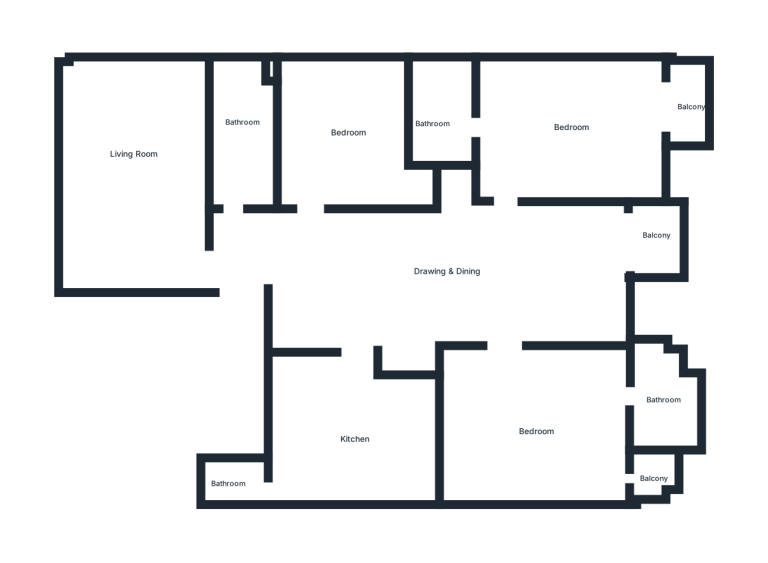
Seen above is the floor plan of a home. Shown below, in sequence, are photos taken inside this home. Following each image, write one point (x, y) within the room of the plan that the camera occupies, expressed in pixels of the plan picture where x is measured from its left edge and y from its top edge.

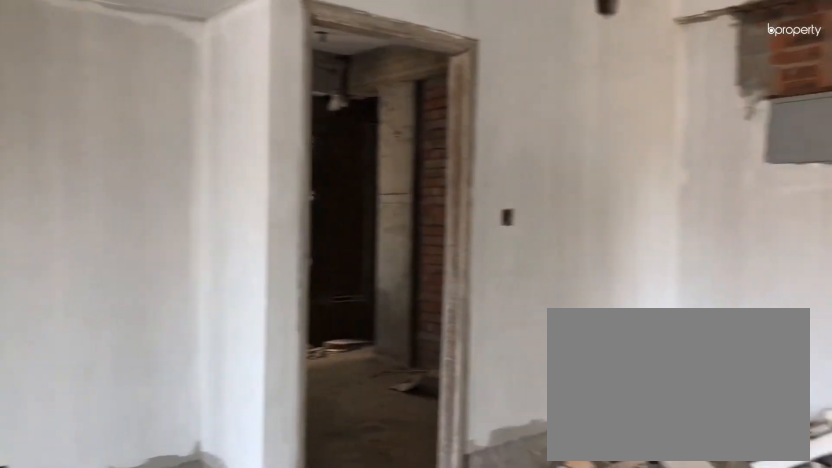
(458, 278)
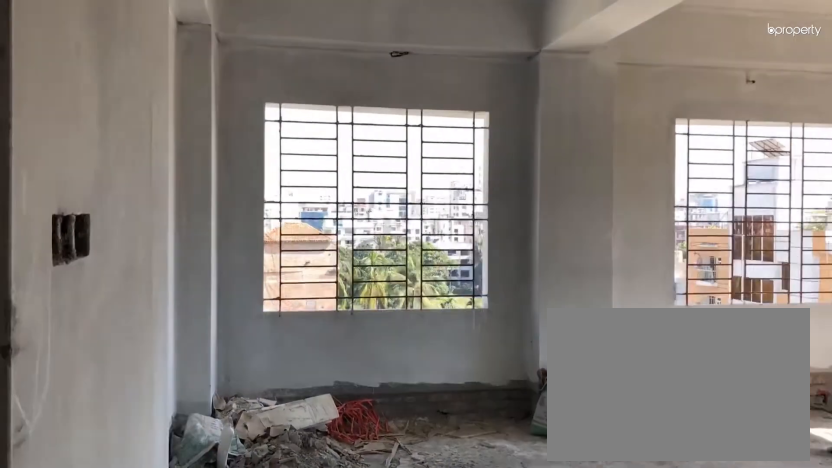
(191, 263)
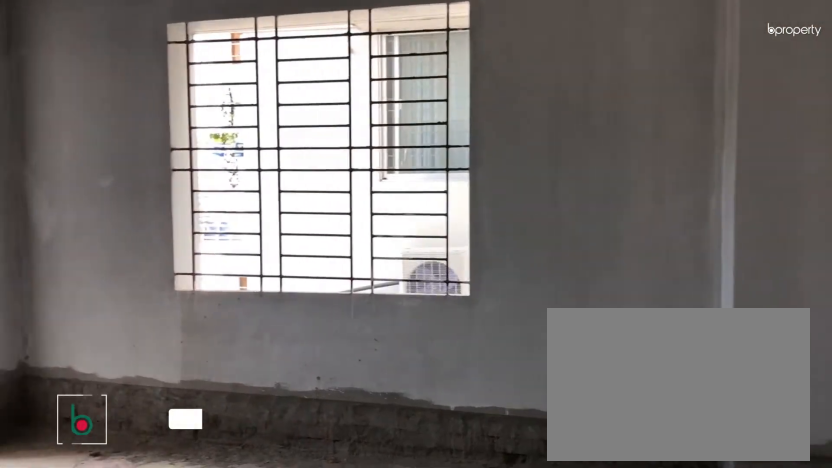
(536, 434)
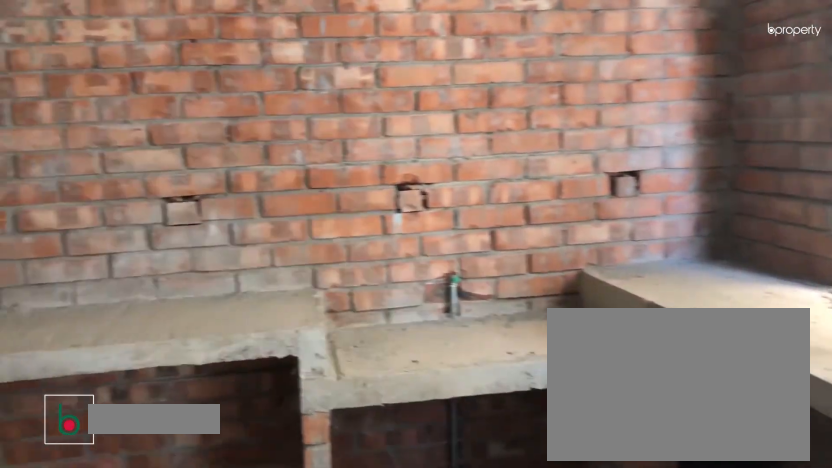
(358, 435)
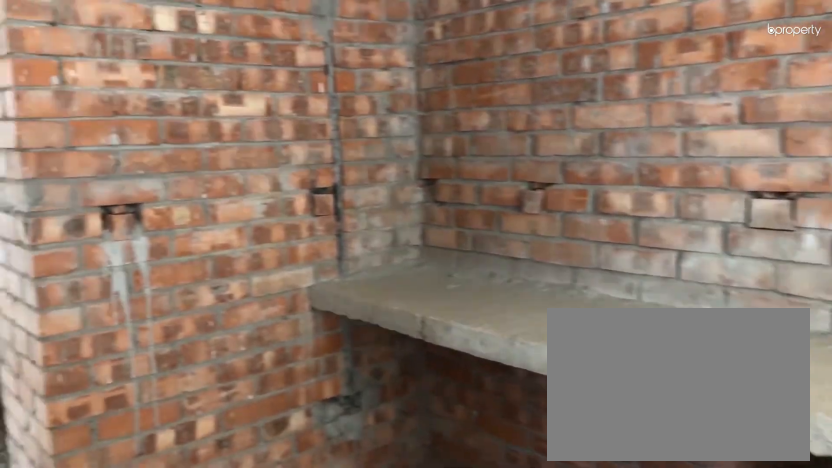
(358, 435)
